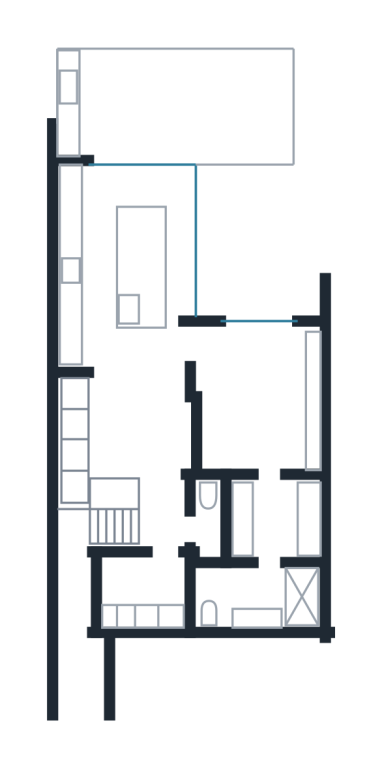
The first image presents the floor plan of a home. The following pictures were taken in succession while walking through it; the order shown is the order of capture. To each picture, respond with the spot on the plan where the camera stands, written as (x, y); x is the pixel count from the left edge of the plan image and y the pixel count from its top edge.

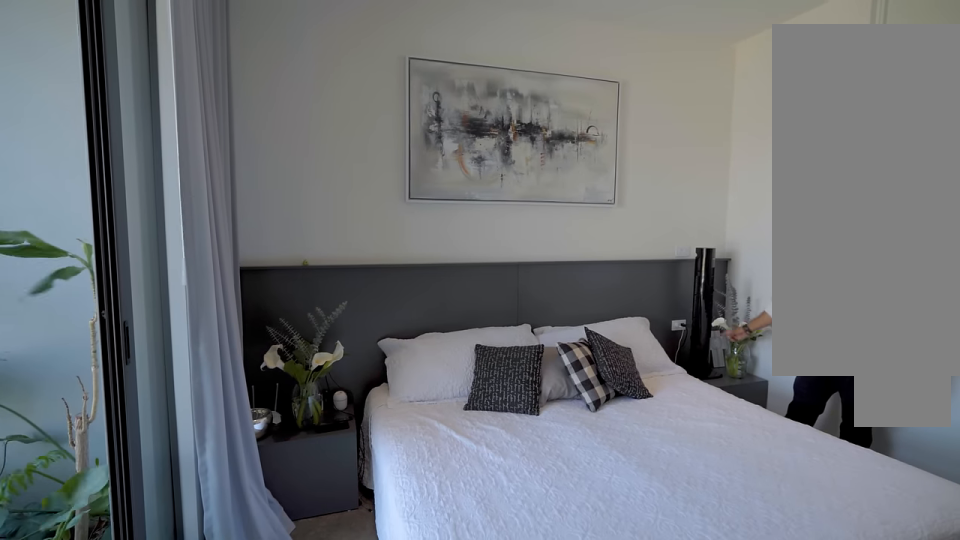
(259, 348)
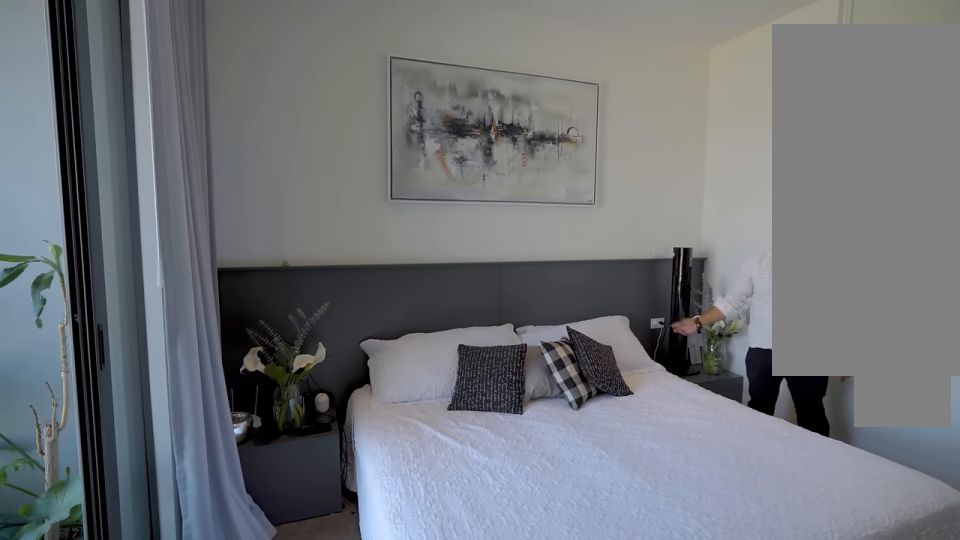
(259, 348)
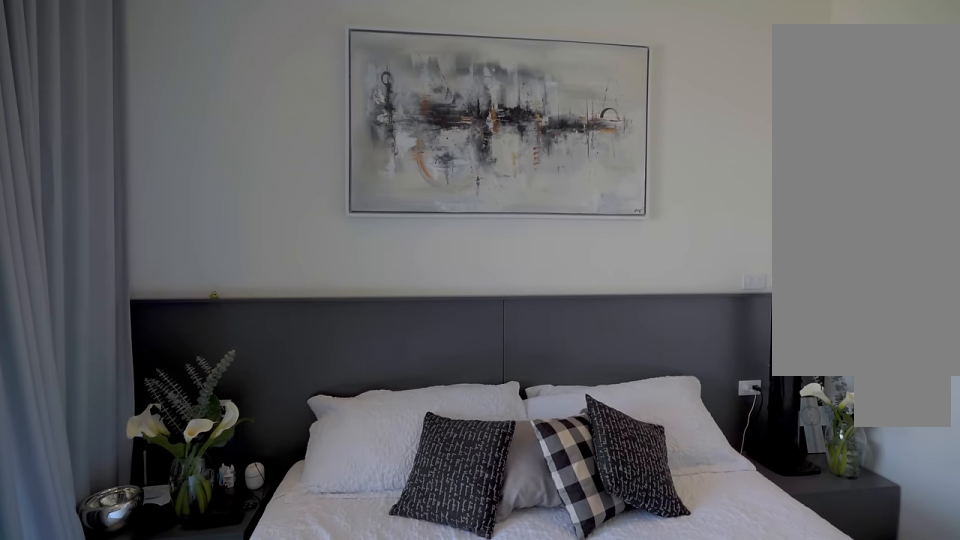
(252, 343)
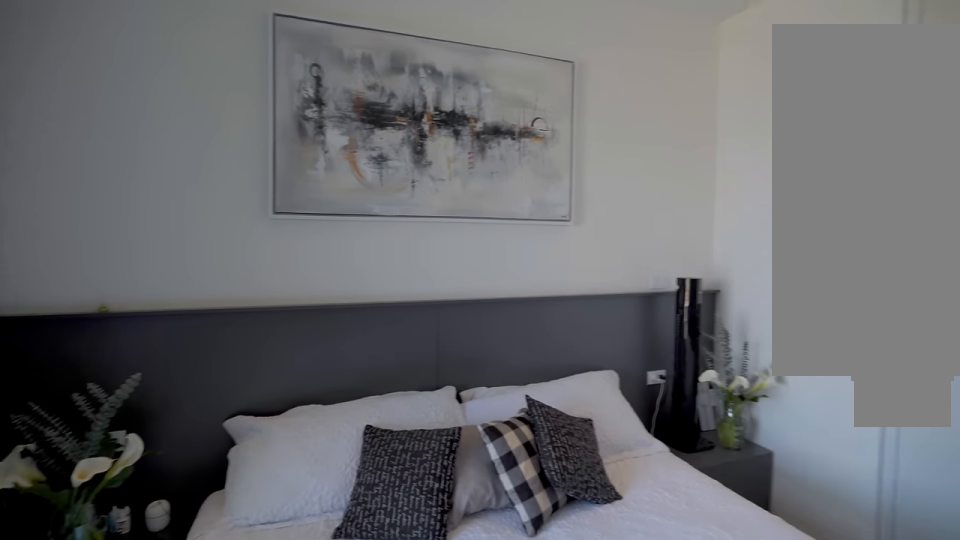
(254, 343)
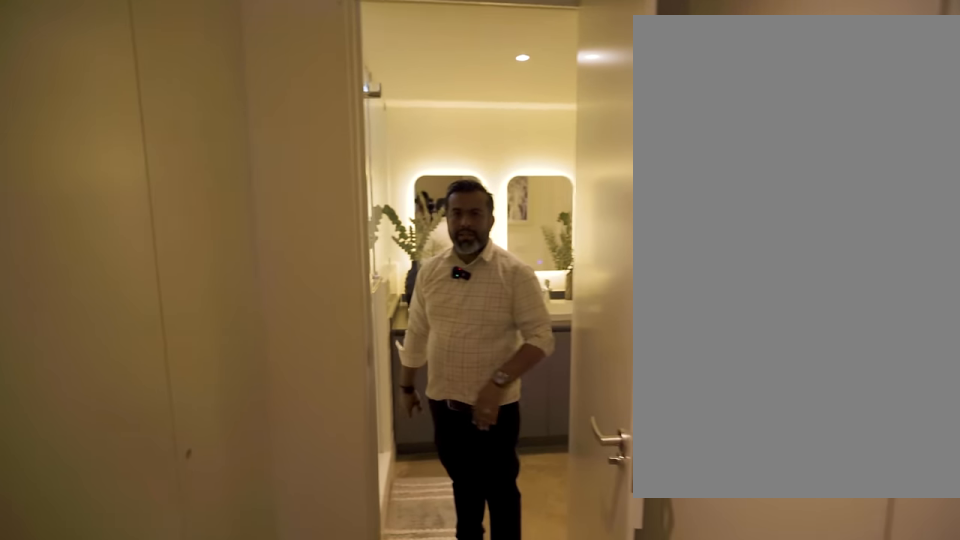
(268, 491)
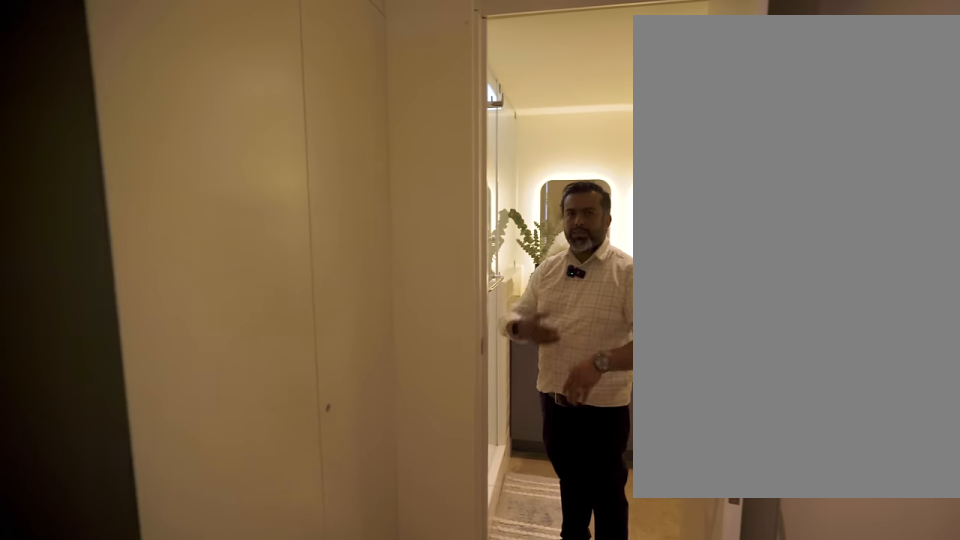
(268, 493)
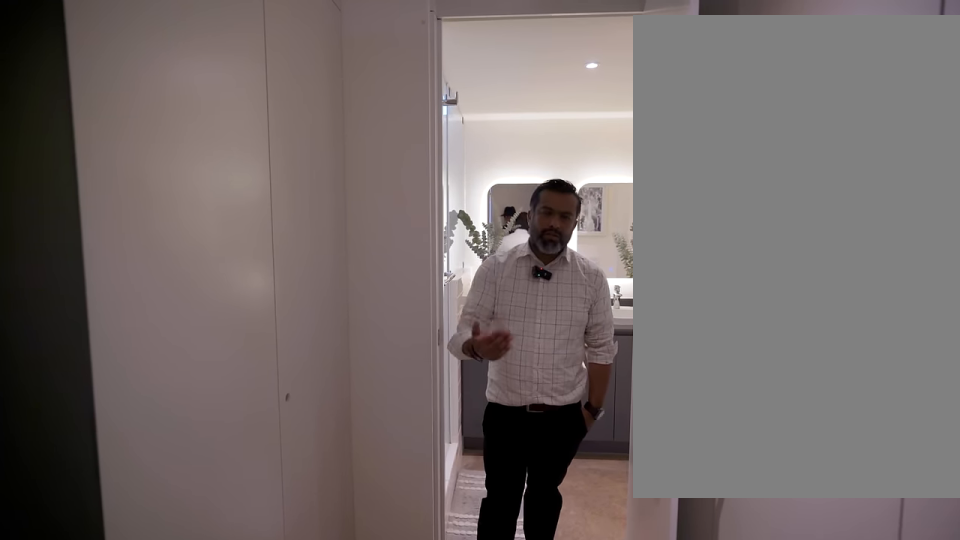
(269, 499)
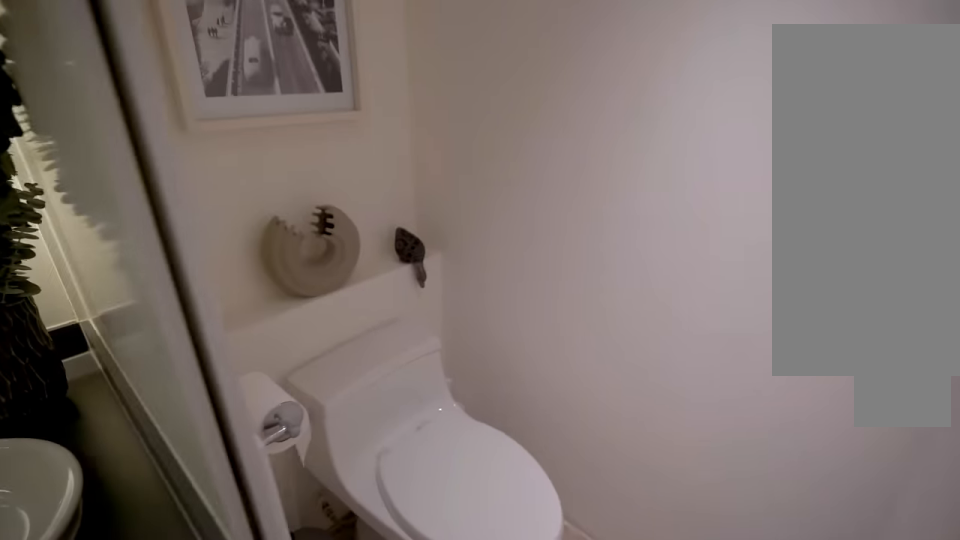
(263, 580)
